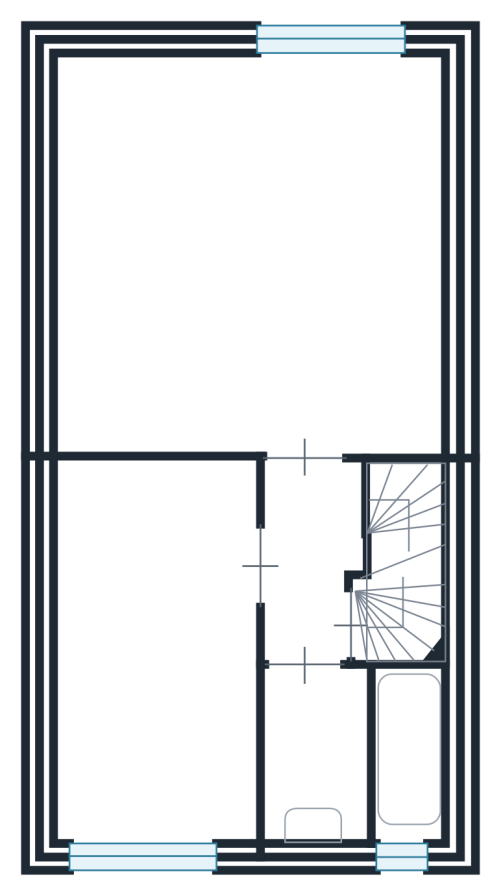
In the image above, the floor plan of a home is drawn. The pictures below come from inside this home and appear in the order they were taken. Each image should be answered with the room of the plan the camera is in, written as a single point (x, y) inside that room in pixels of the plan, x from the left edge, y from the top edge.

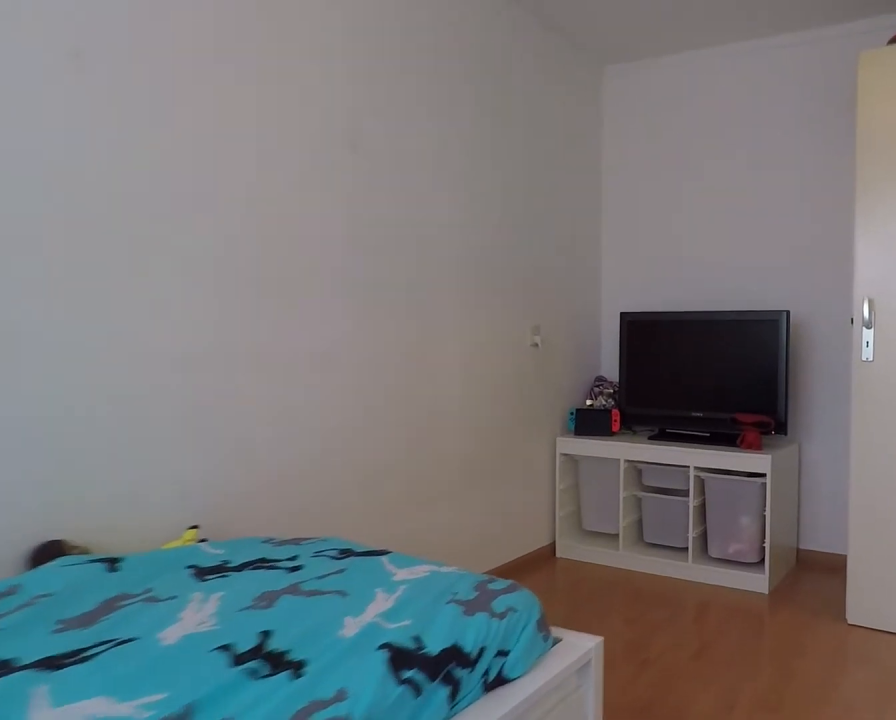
(92, 633)
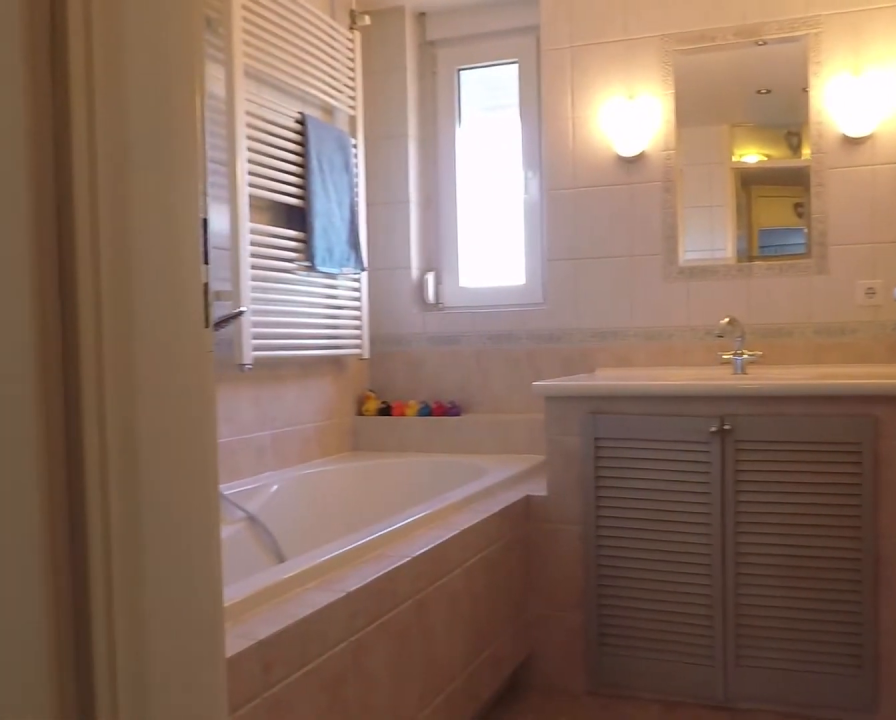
(309, 554)
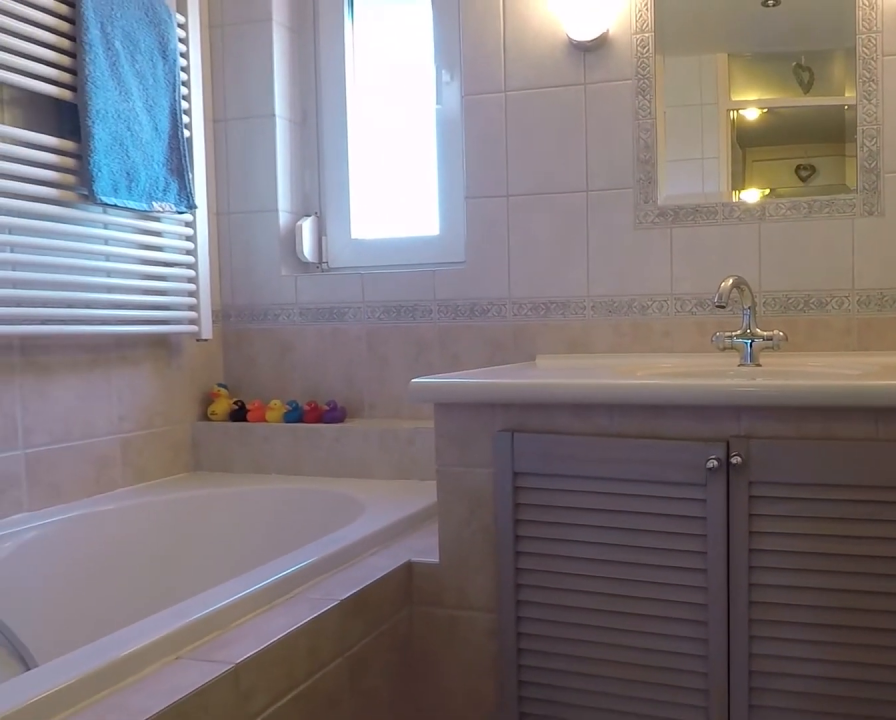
(312, 746)
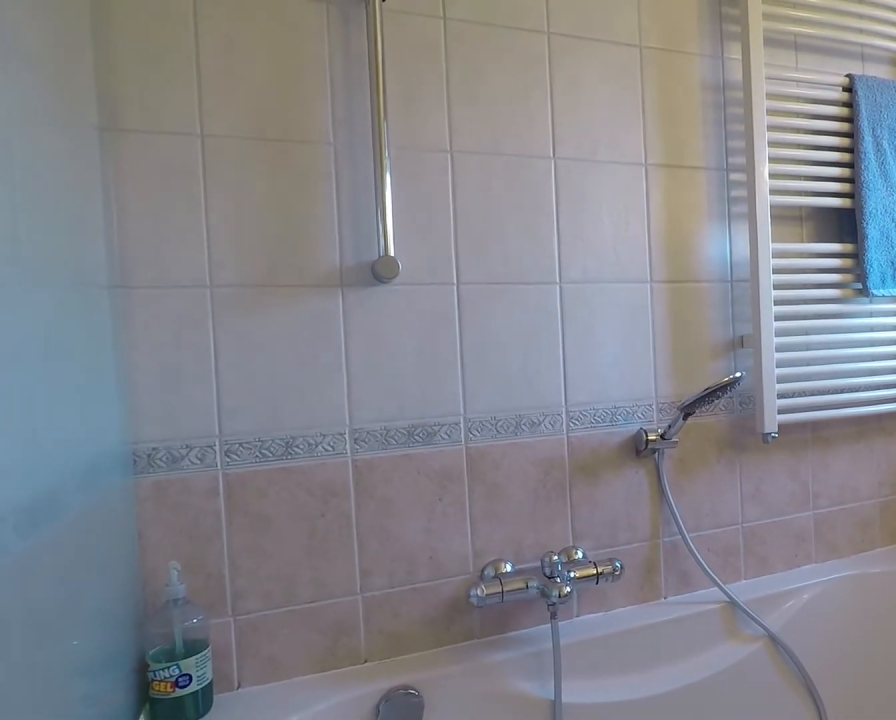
(312, 746)
